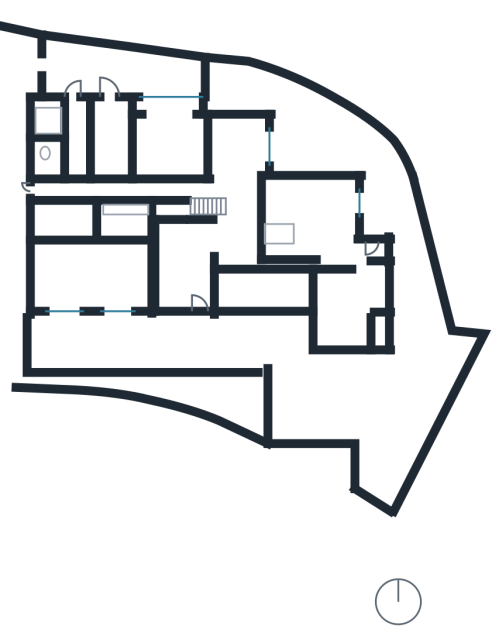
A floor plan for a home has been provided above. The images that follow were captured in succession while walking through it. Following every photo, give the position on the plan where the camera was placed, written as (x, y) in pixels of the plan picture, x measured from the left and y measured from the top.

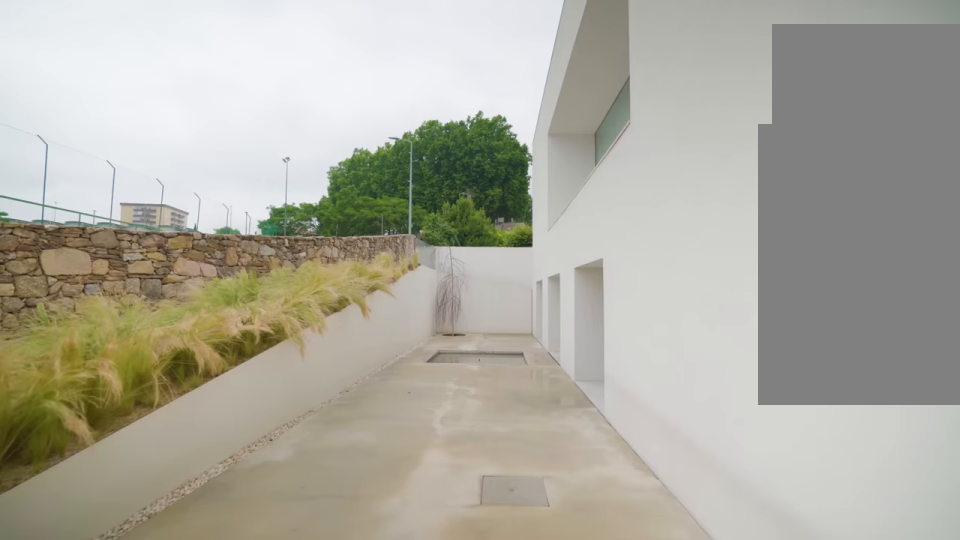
(277, 340)
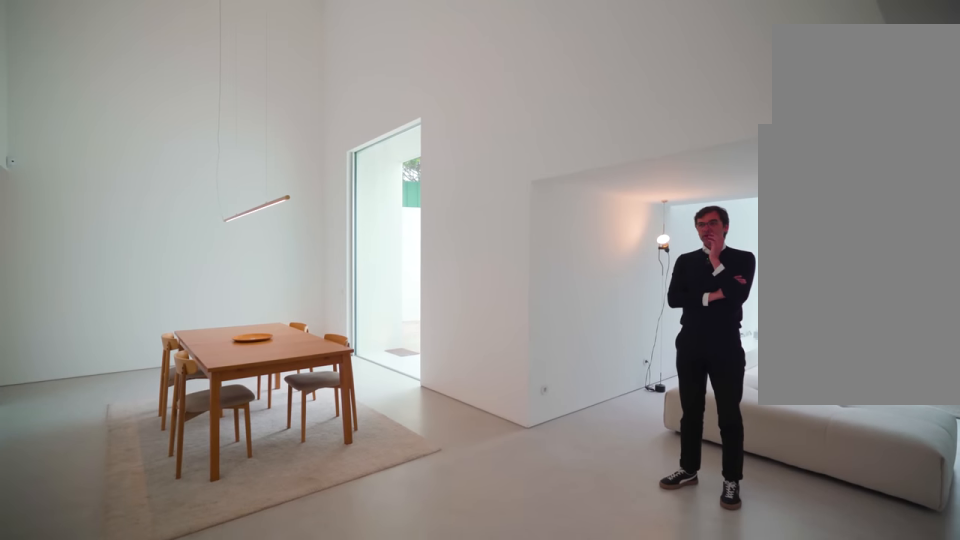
(238, 210)
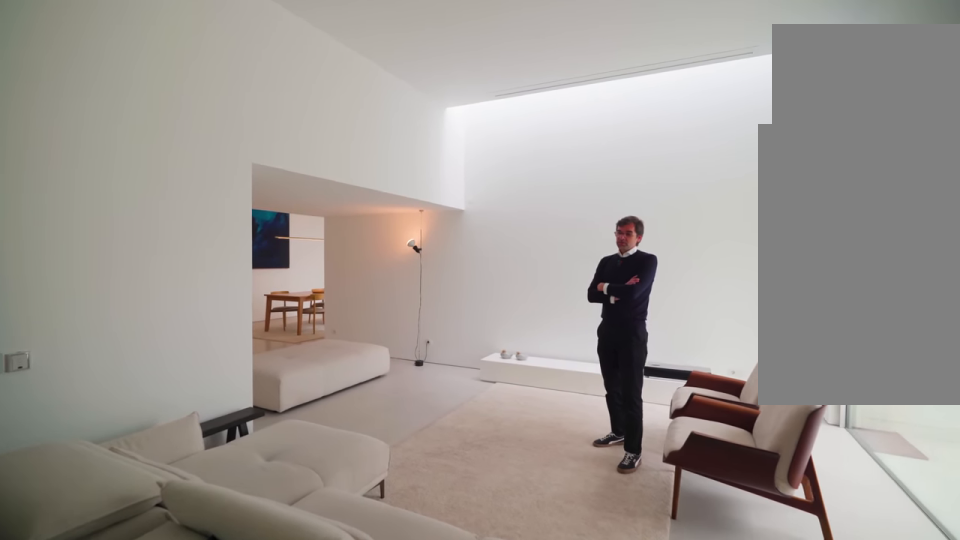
(326, 258)
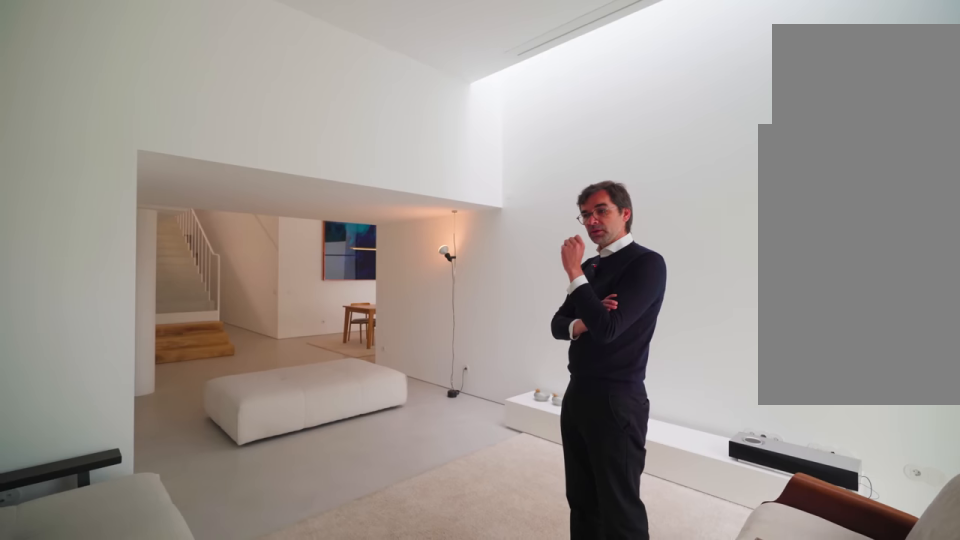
(345, 250)
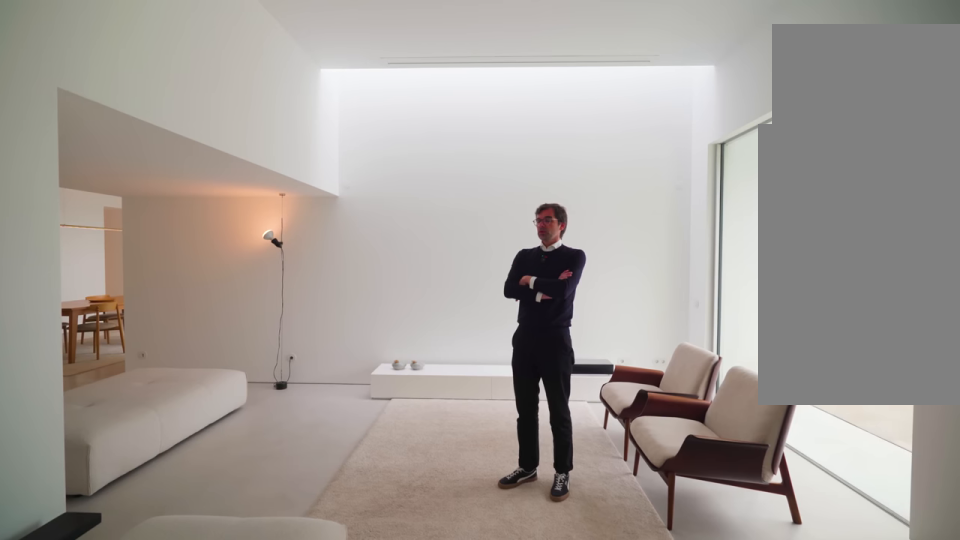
(329, 226)
